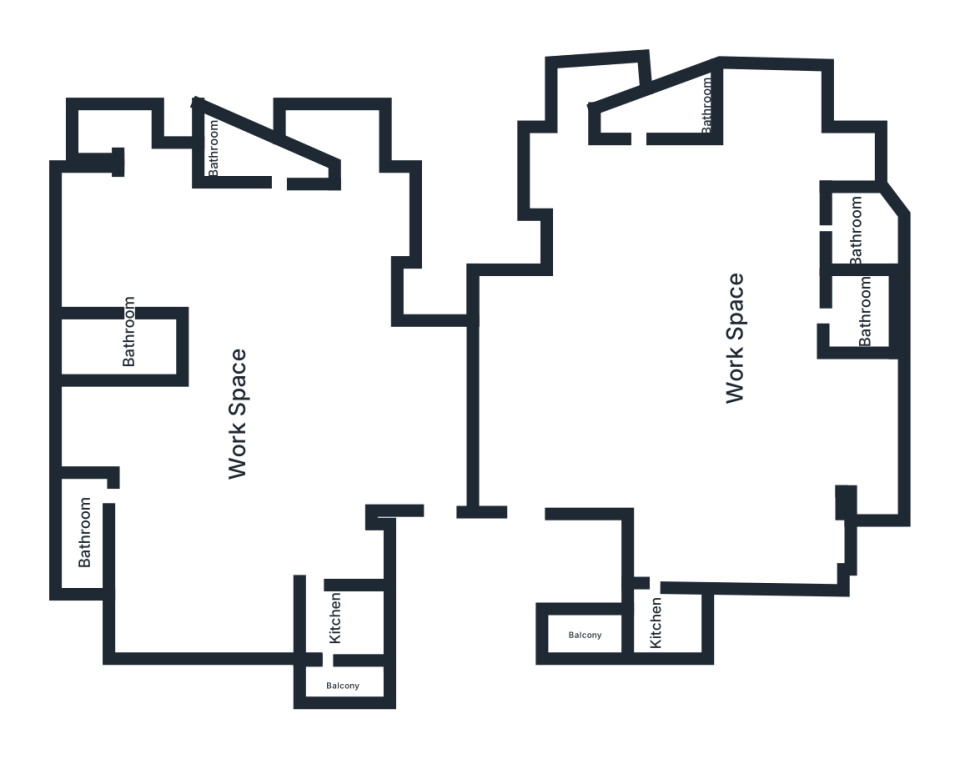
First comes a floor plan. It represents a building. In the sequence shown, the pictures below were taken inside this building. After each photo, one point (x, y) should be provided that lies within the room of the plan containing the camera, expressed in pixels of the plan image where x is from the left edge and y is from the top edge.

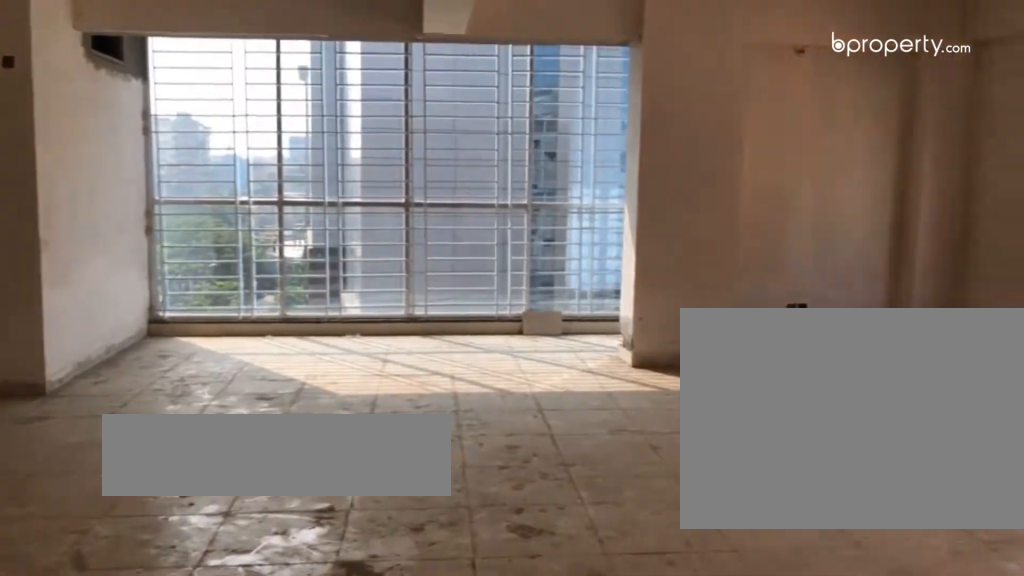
(713, 342)
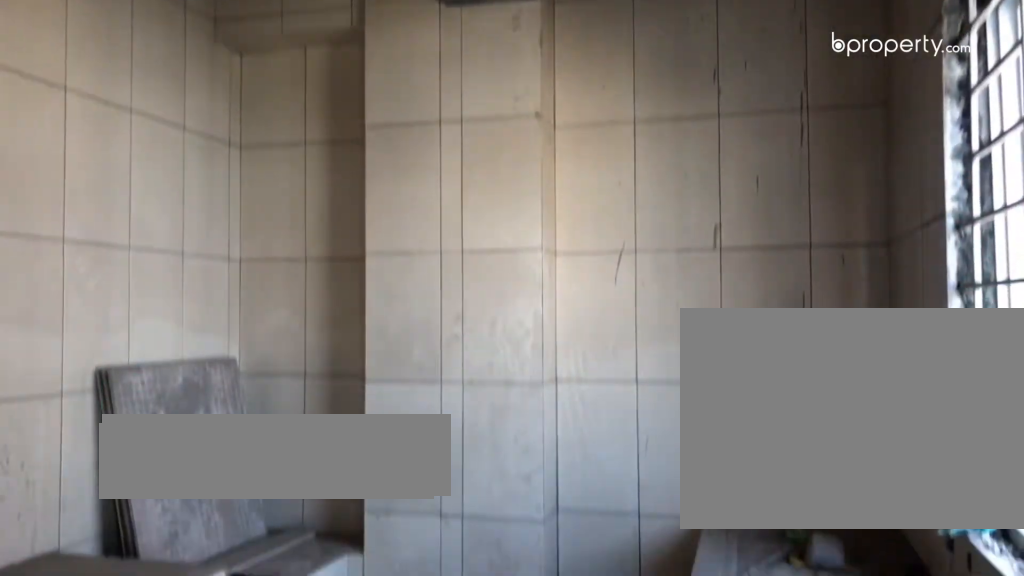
(658, 619)
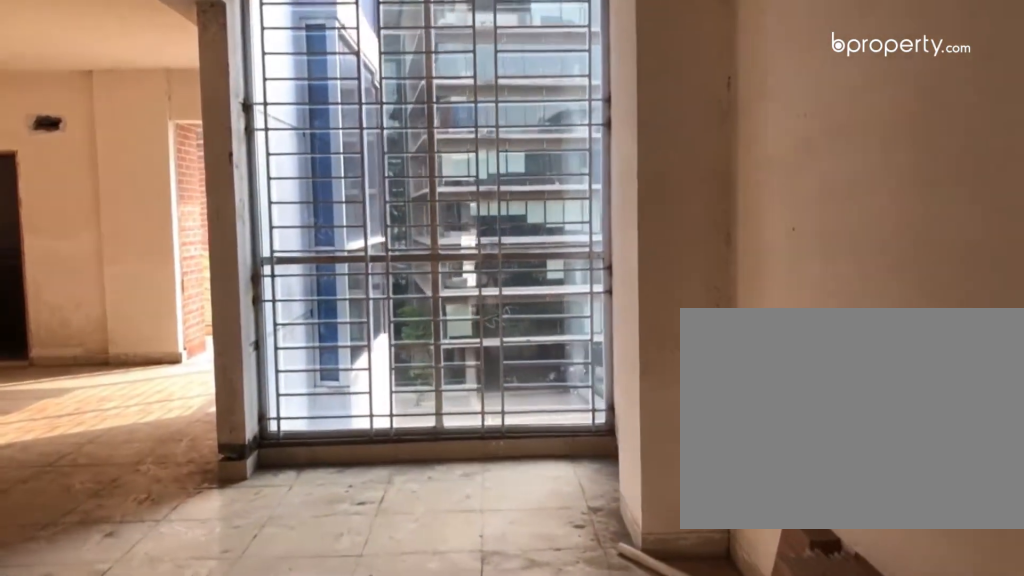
(281, 405)
